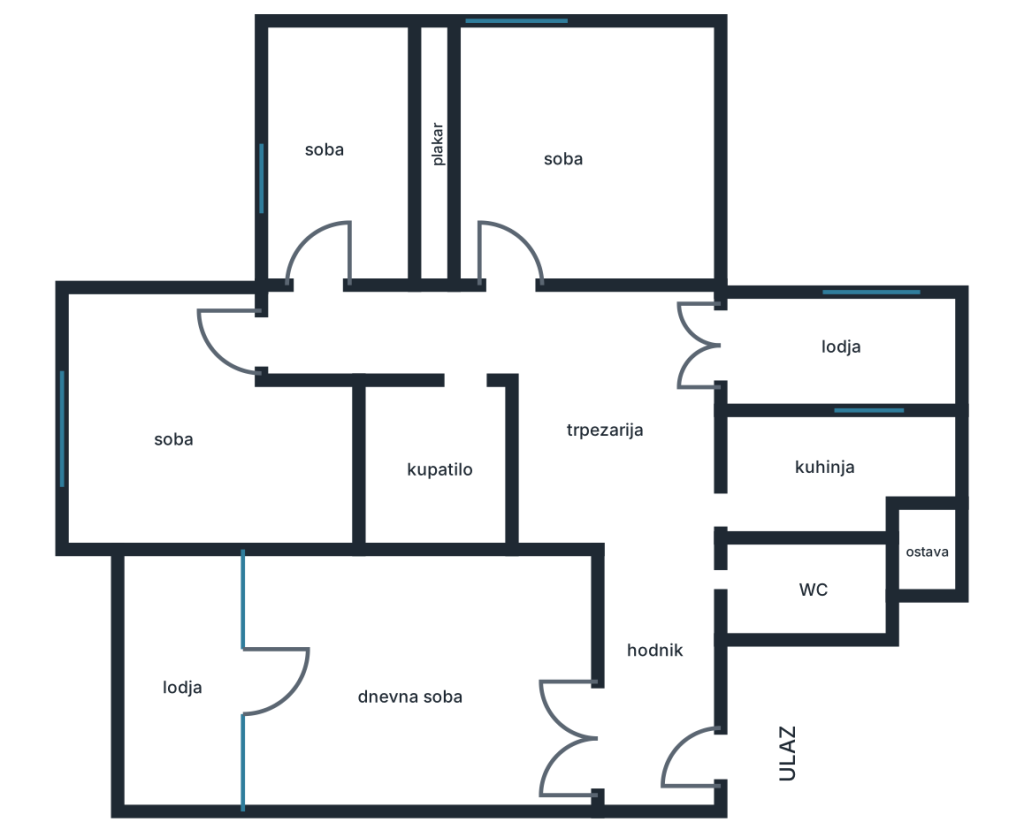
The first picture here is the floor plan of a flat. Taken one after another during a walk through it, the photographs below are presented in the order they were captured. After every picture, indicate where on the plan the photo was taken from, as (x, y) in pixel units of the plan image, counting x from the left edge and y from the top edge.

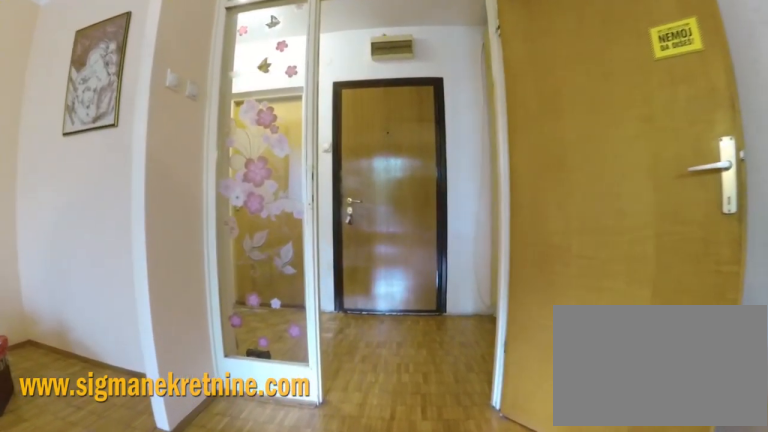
(439, 703)
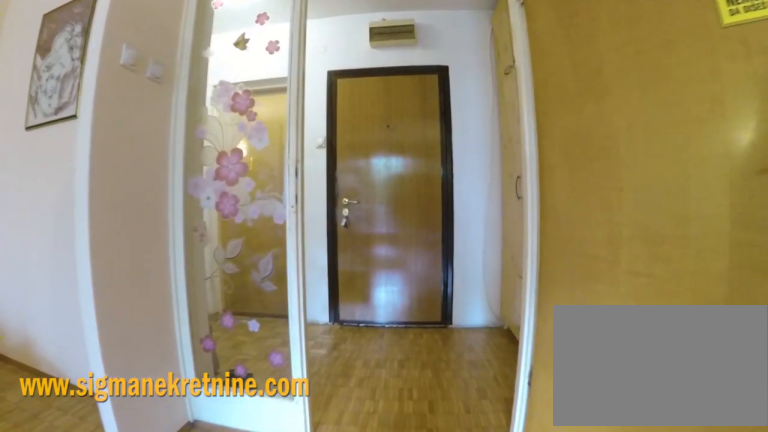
(454, 705)
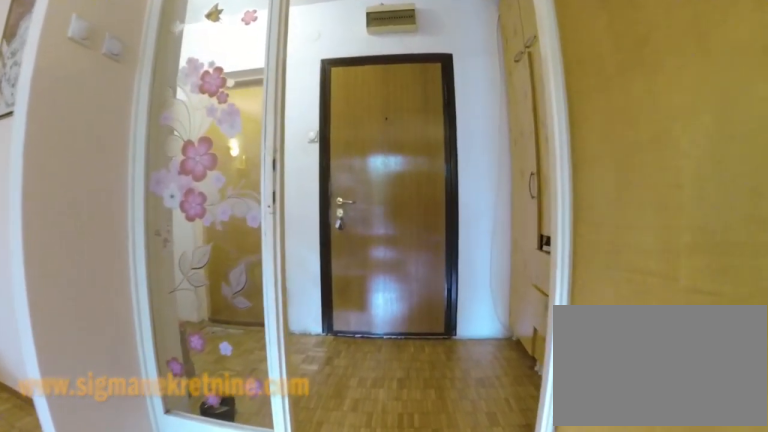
(469, 706)
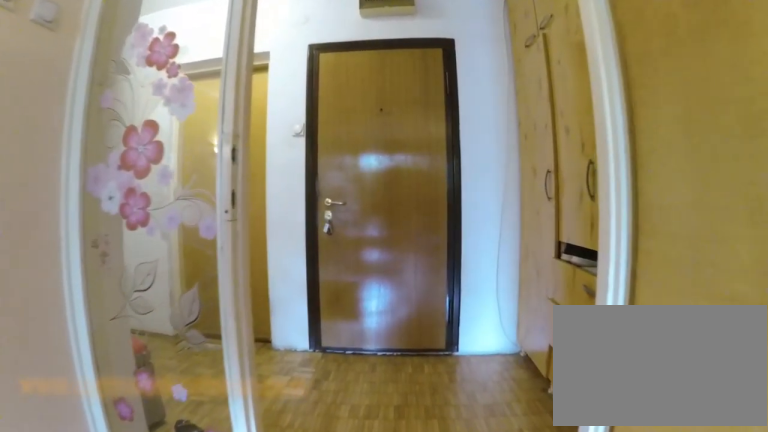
(483, 710)
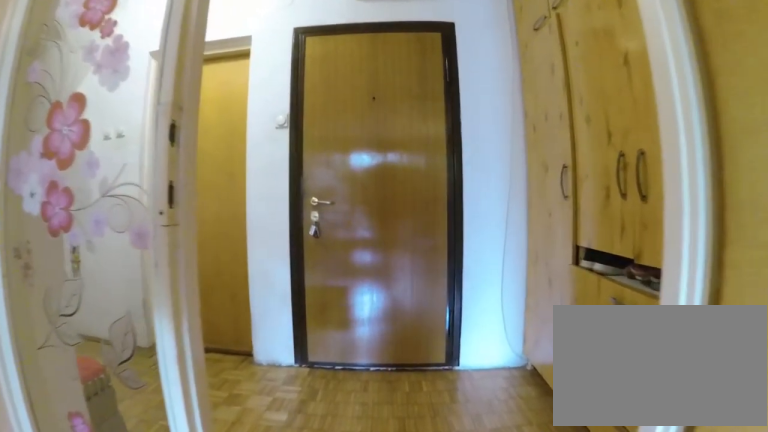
(508, 714)
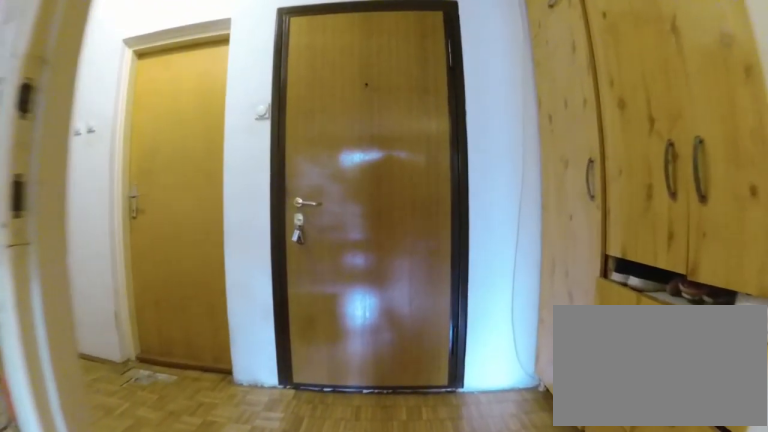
(540, 722)
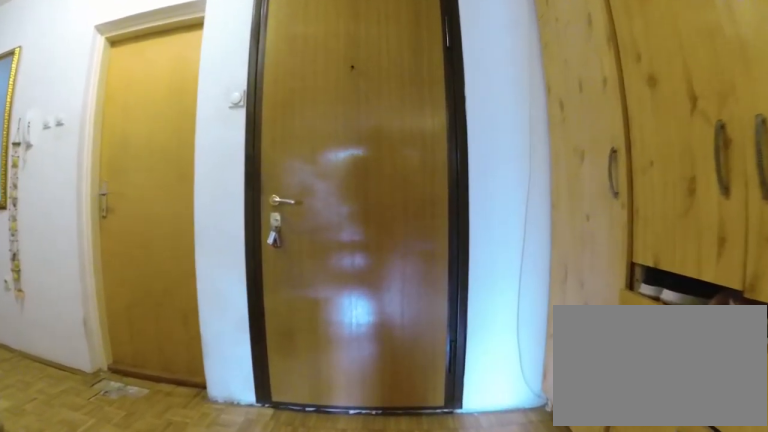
(570, 731)
